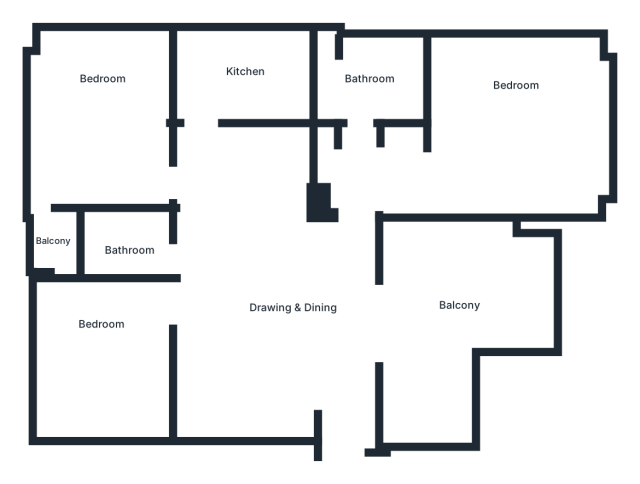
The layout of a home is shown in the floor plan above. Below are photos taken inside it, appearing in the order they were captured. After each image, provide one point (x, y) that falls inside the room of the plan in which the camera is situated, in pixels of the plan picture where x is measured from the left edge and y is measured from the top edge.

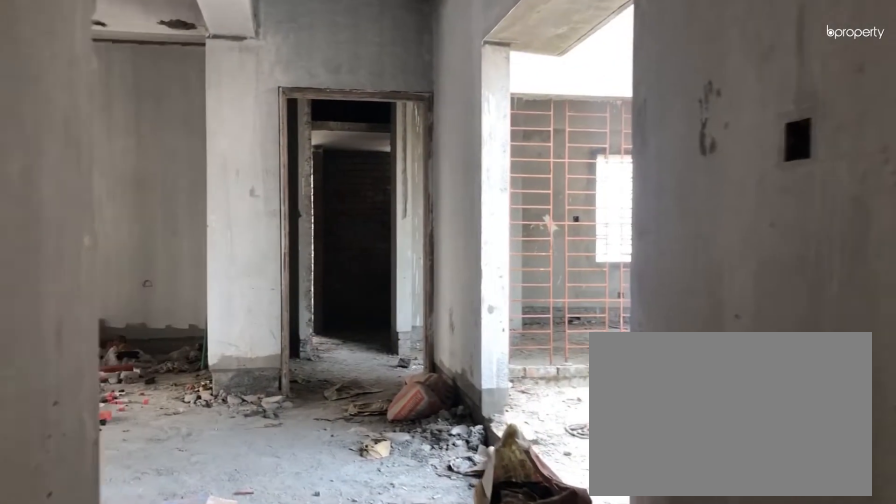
(347, 421)
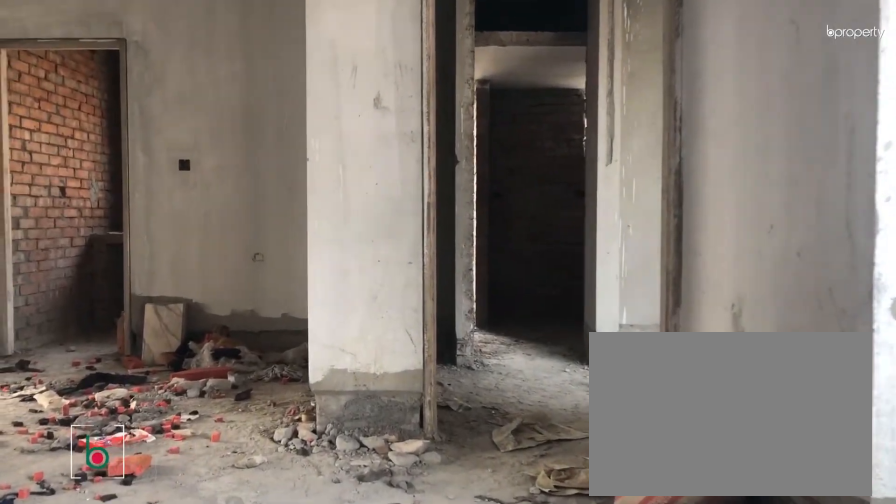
(288, 310)
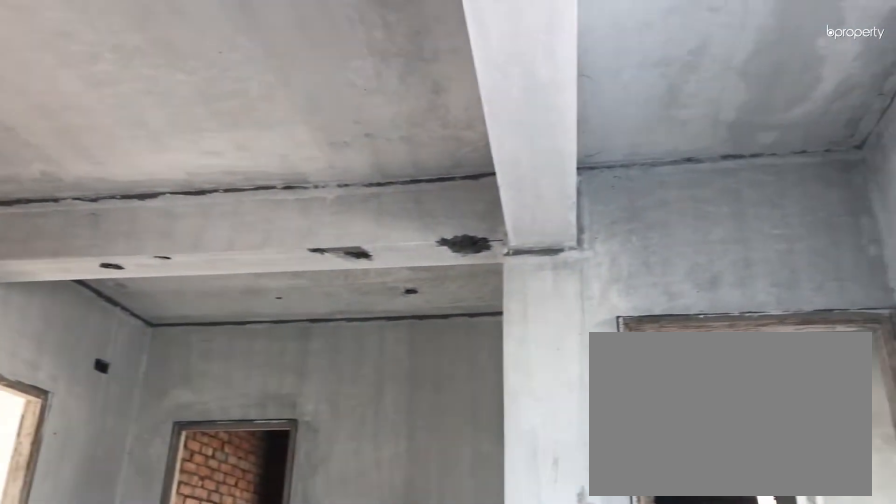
(288, 310)
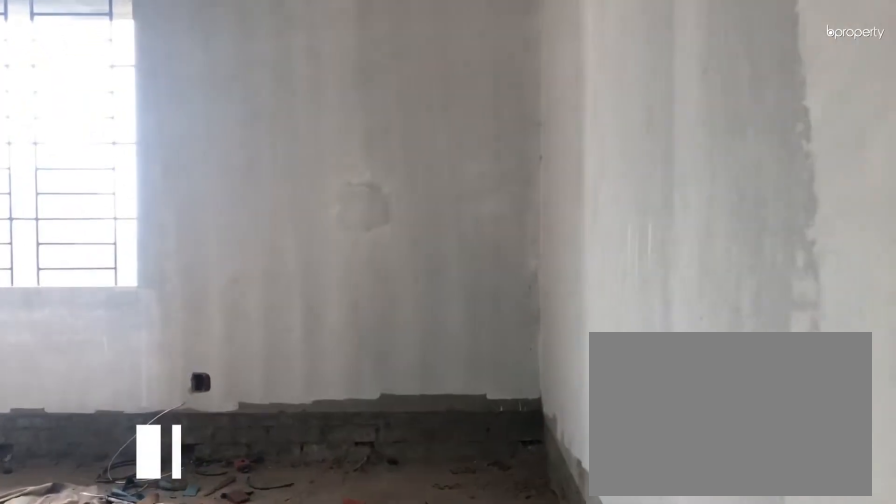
(101, 362)
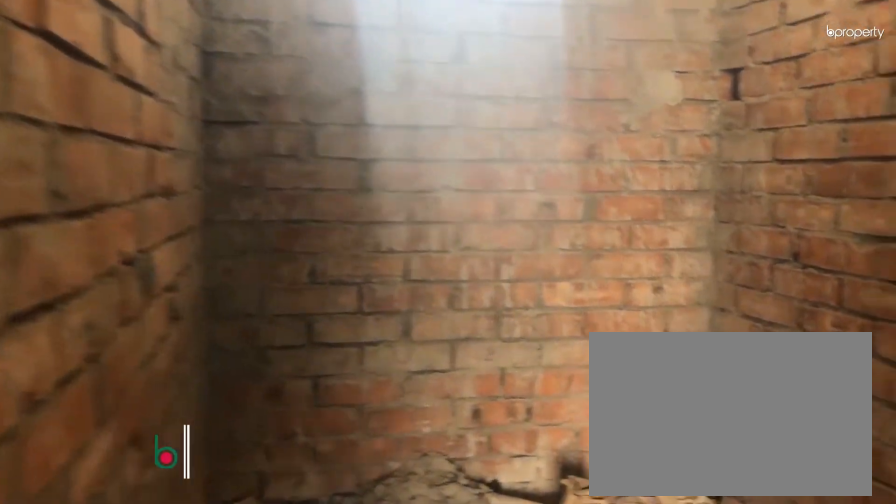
(127, 248)
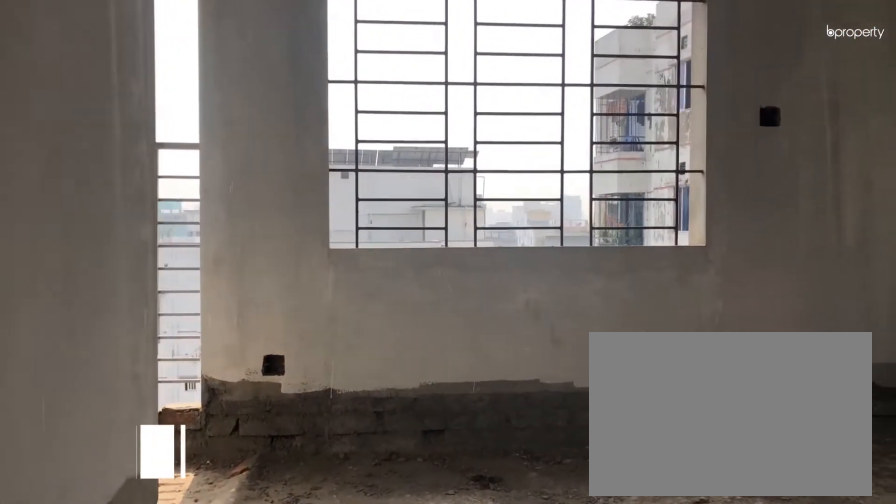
(98, 120)
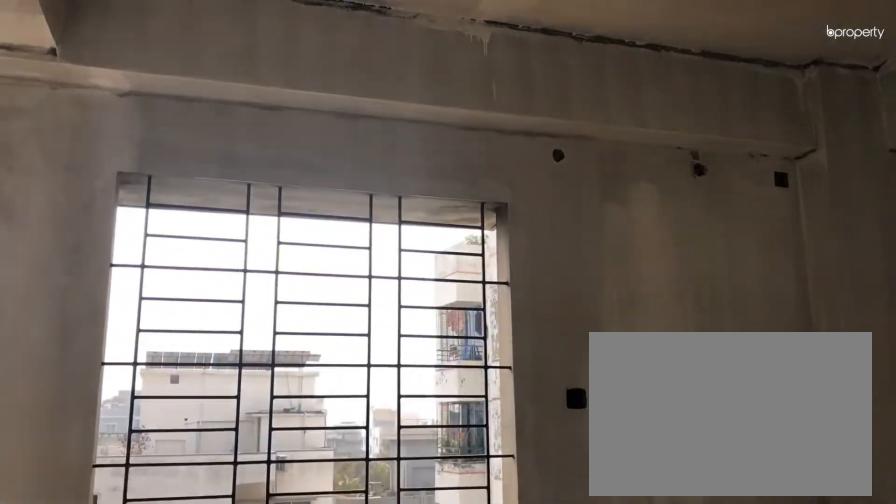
(98, 120)
